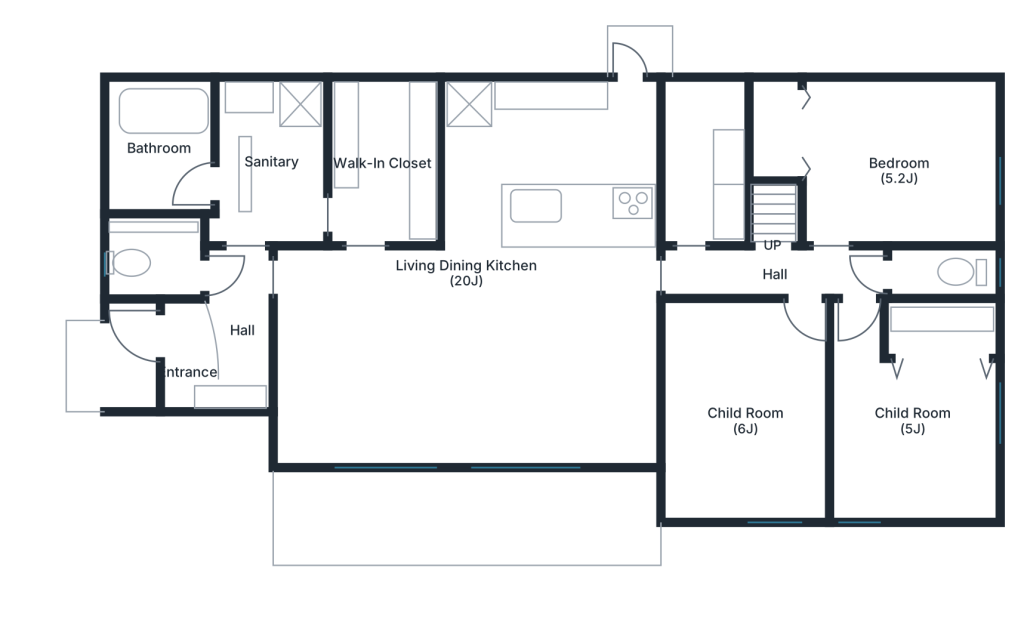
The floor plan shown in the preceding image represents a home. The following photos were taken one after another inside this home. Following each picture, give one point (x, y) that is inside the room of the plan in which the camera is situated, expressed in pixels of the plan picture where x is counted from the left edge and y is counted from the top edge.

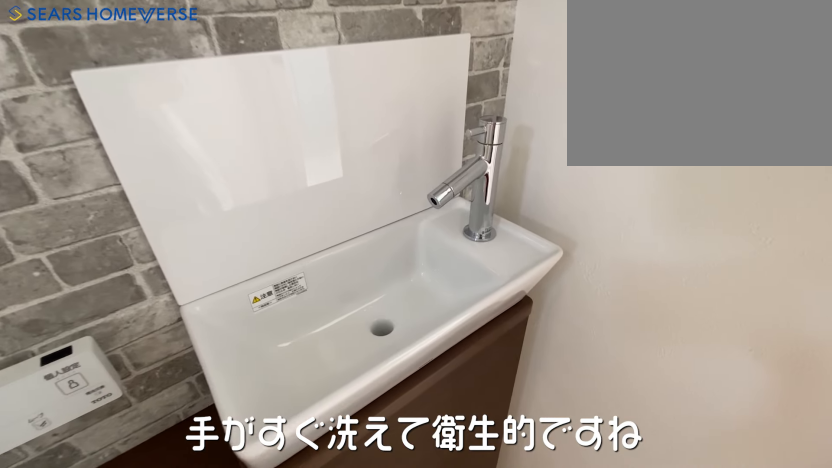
(165, 264)
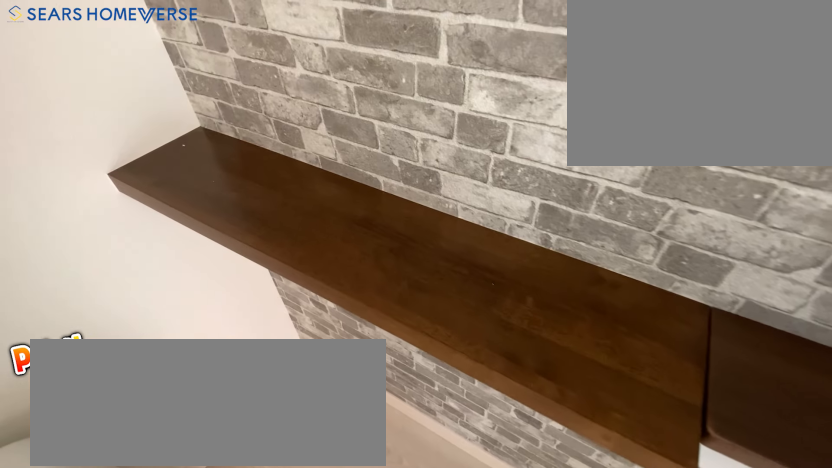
(165, 264)
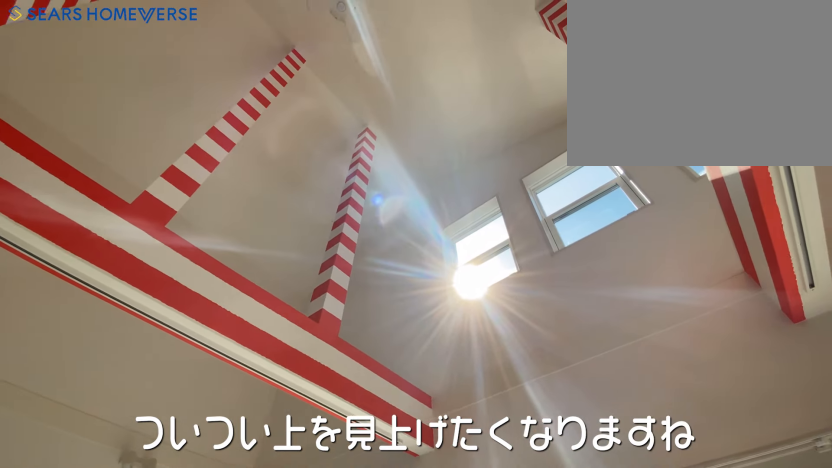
(464, 354)
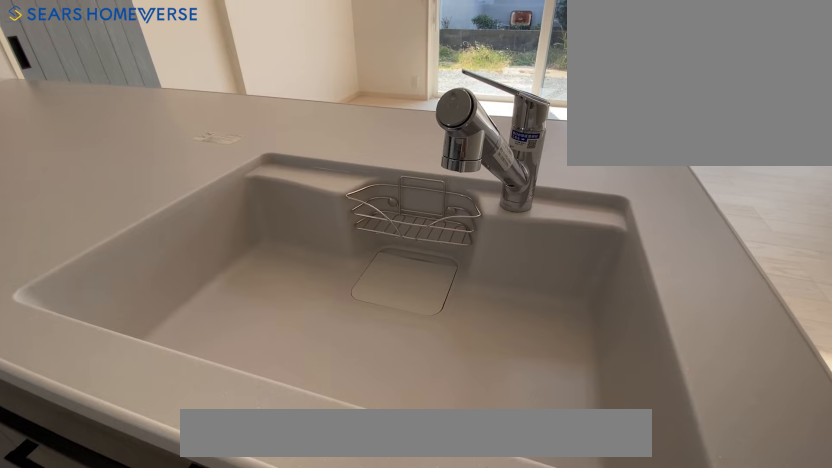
(563, 151)
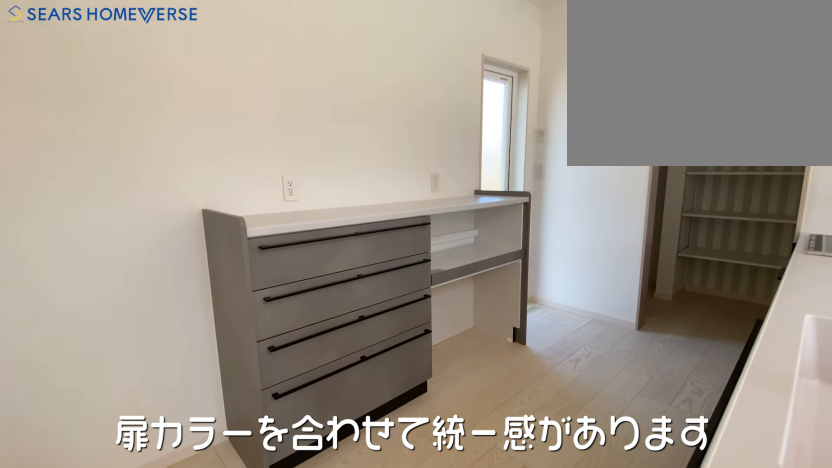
(563, 151)
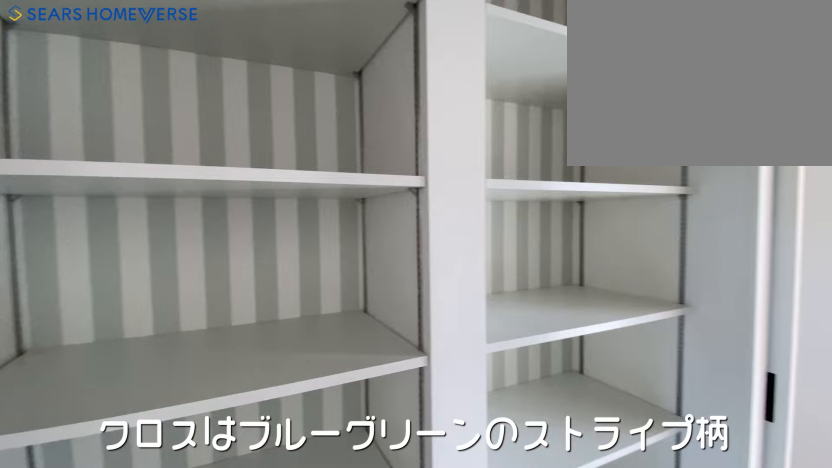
(702, 160)
